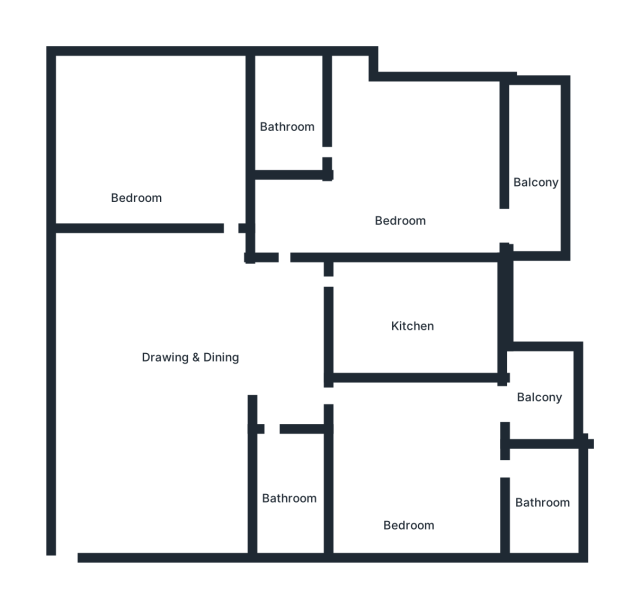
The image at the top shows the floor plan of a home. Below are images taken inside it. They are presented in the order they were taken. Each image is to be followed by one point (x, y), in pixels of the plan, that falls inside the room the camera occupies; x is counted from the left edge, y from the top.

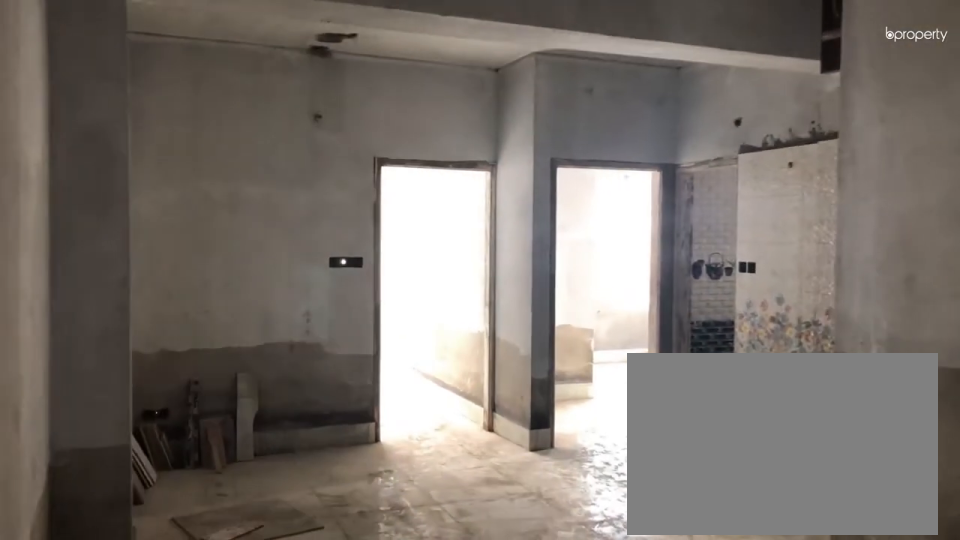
(84, 531)
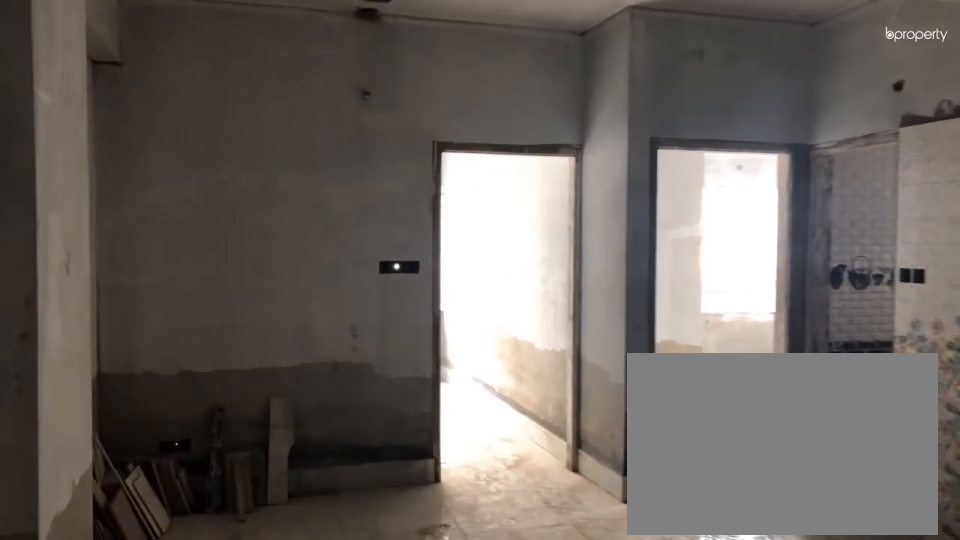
(84, 531)
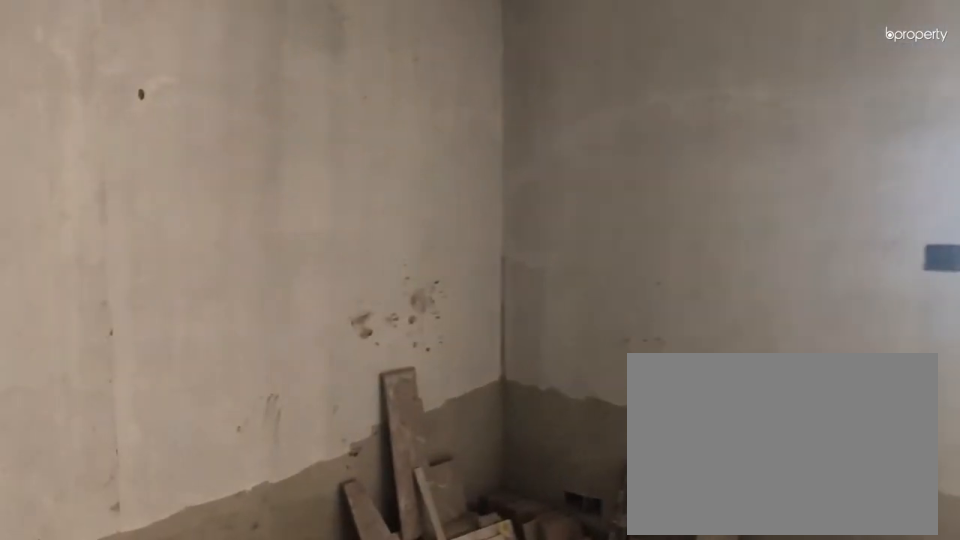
(192, 347)
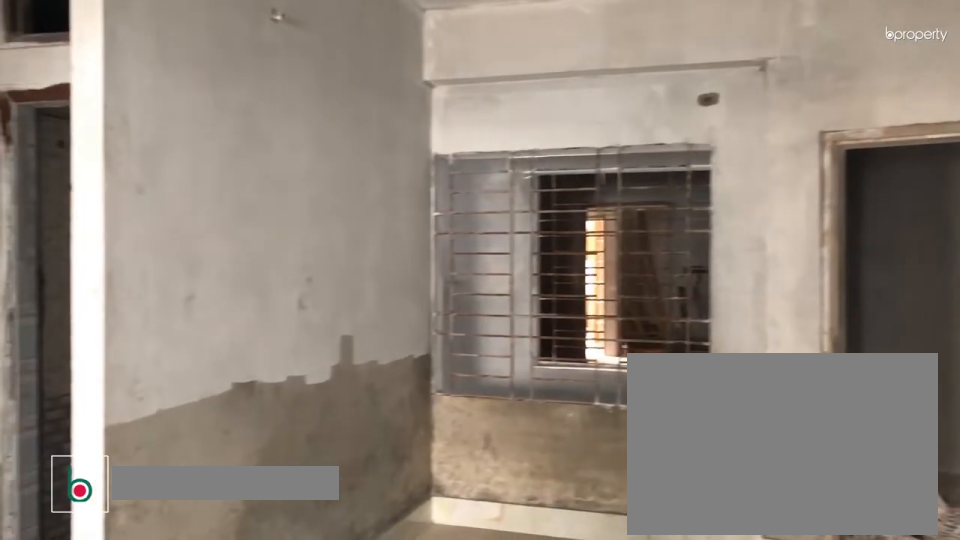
(192, 347)
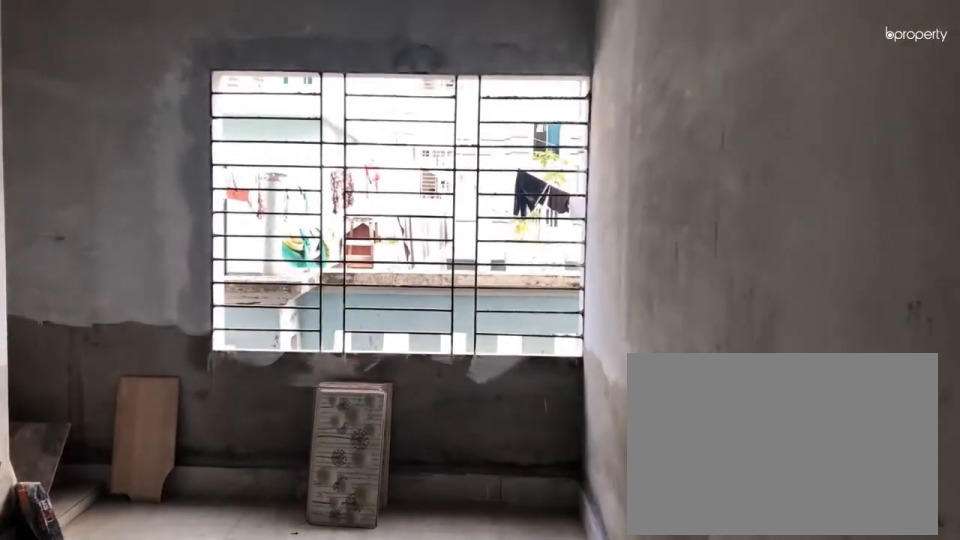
(218, 187)
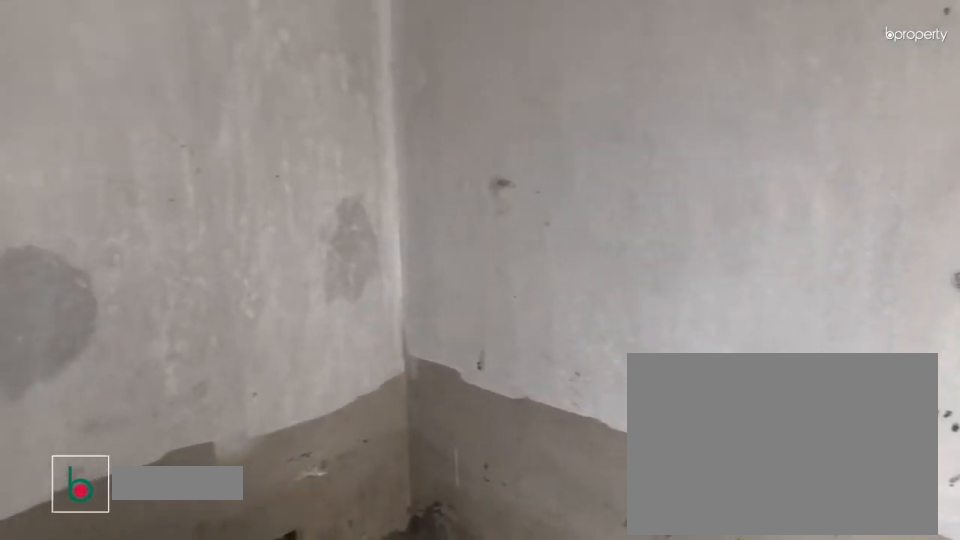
(134, 142)
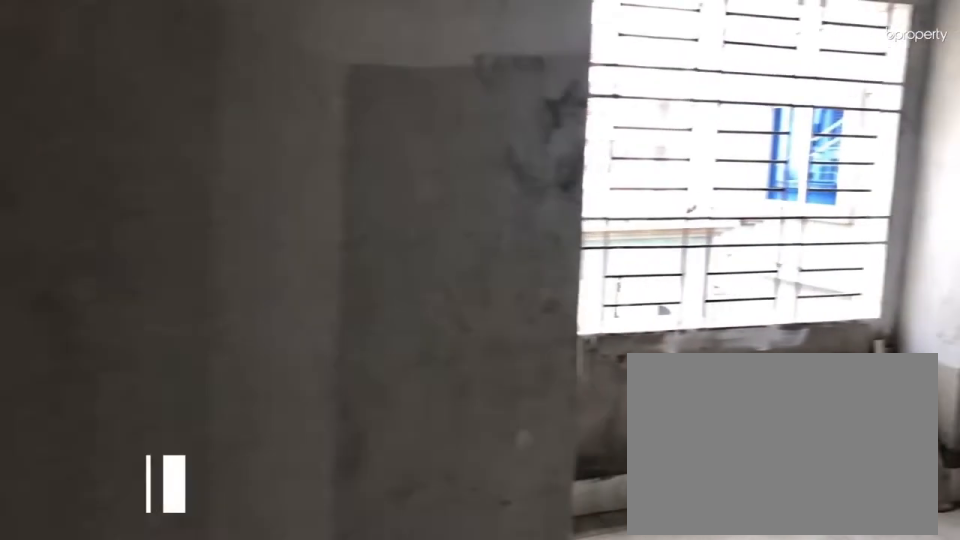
(324, 219)
